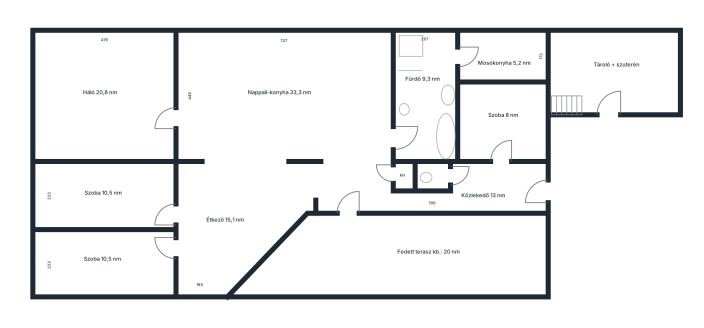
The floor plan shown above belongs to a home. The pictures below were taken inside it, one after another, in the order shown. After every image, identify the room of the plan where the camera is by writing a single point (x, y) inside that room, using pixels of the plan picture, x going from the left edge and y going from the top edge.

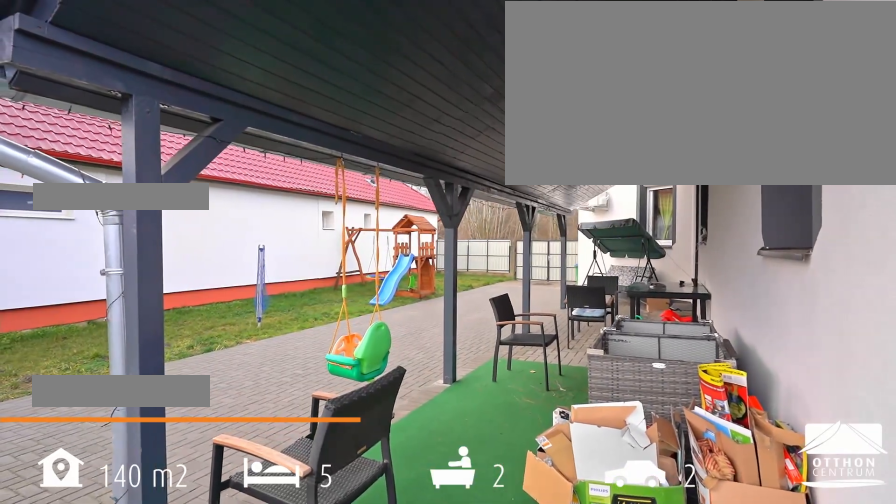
(425, 254)
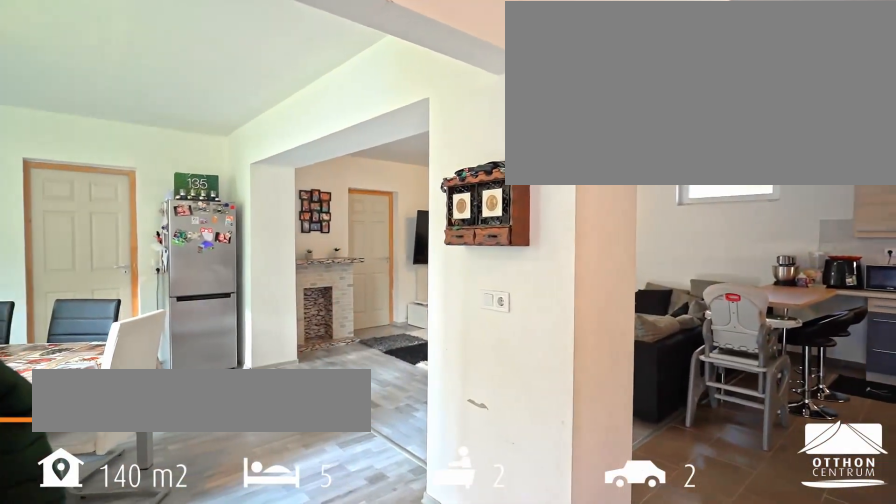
(429, 202)
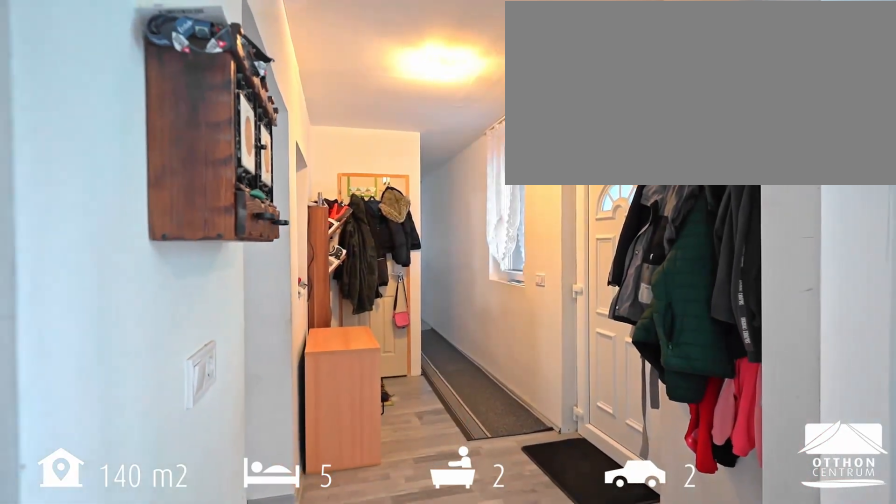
(429, 201)
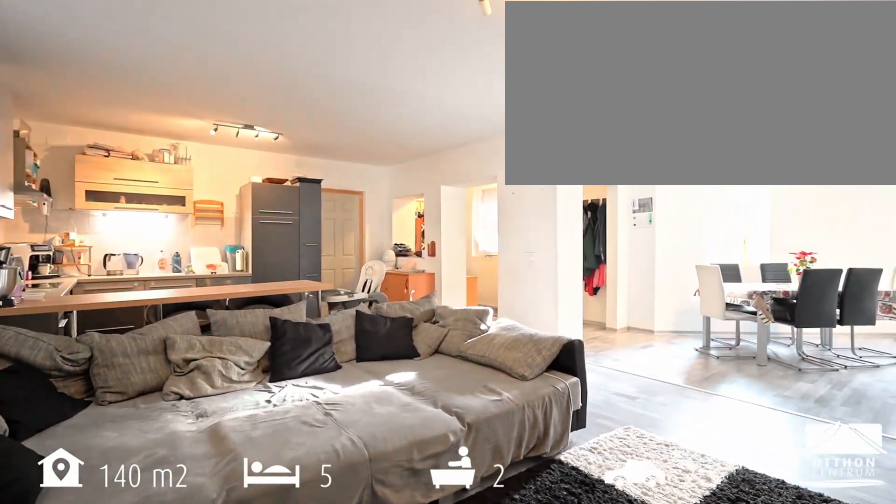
(285, 96)
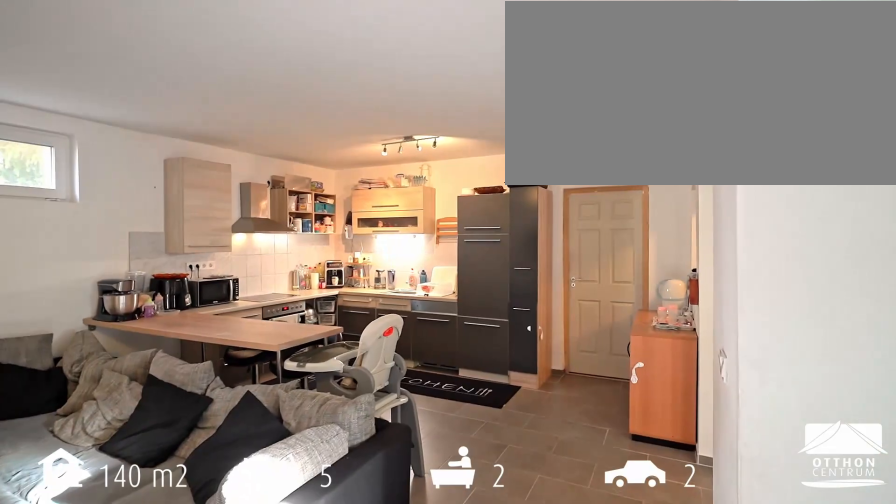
(285, 96)
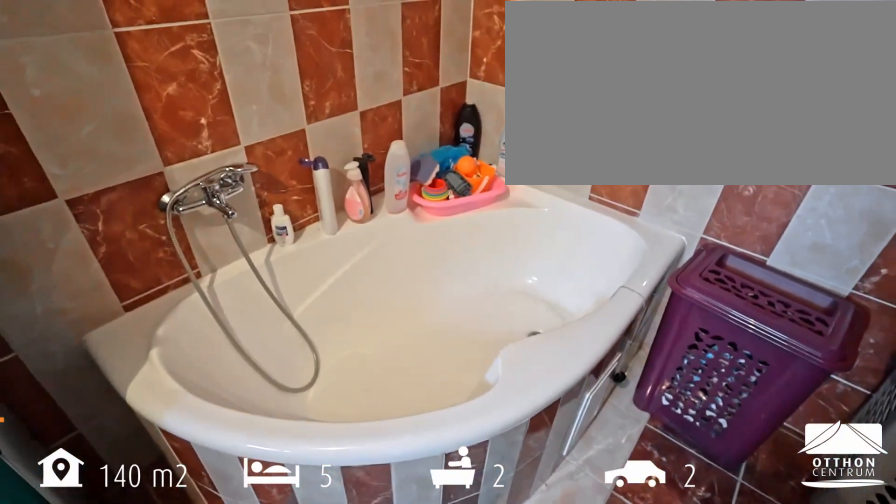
(425, 99)
